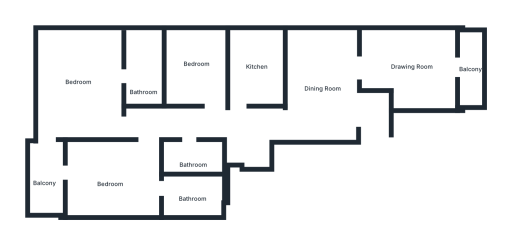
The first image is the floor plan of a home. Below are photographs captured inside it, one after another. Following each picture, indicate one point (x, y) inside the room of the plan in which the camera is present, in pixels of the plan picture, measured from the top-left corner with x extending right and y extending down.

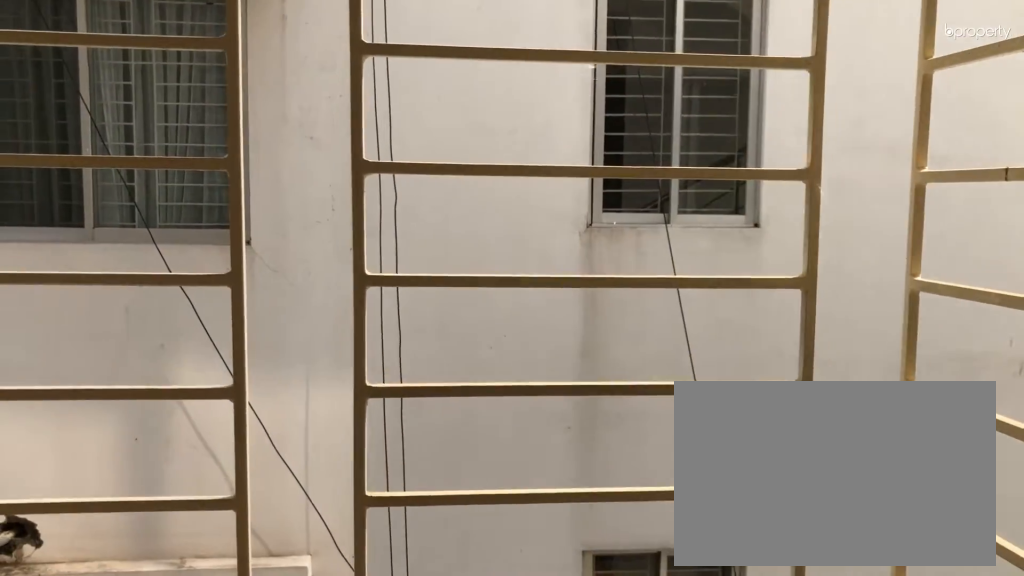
(50, 183)
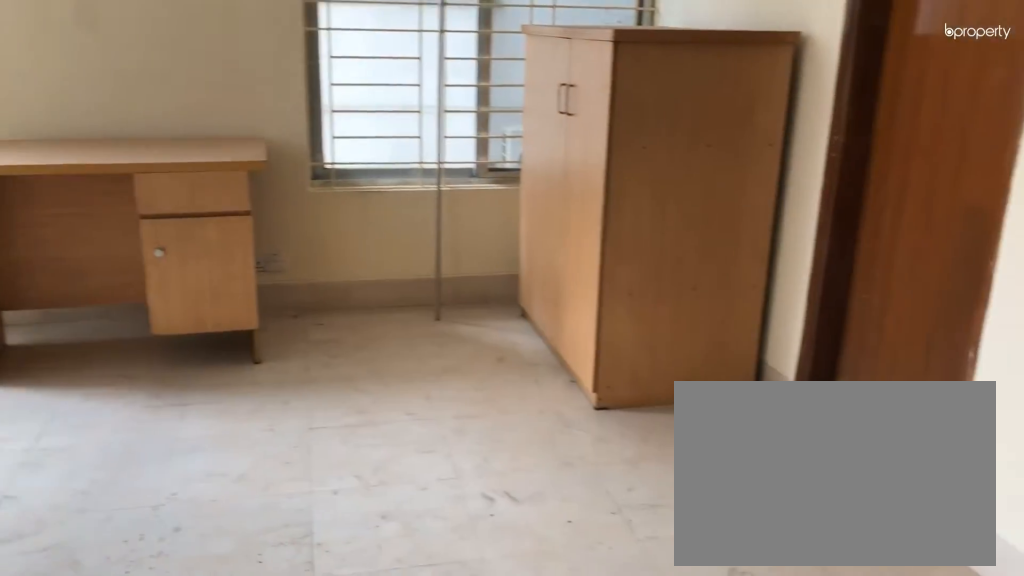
(82, 82)
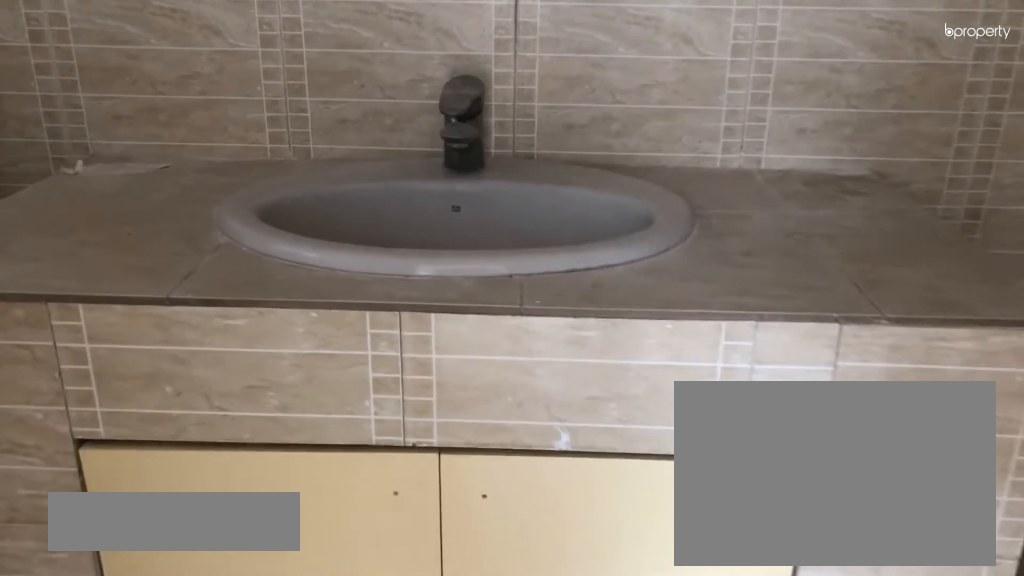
(146, 67)
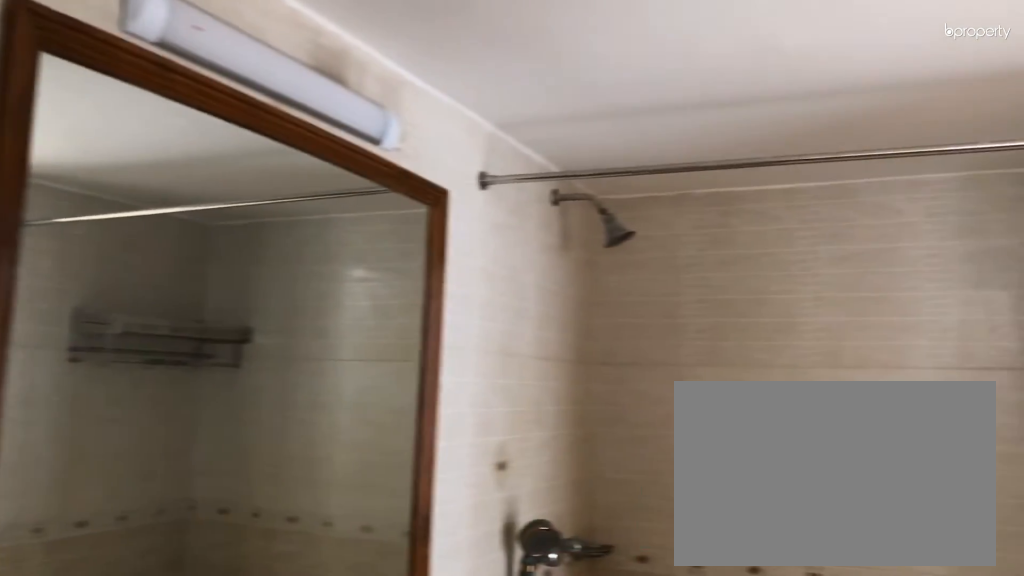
(146, 67)
